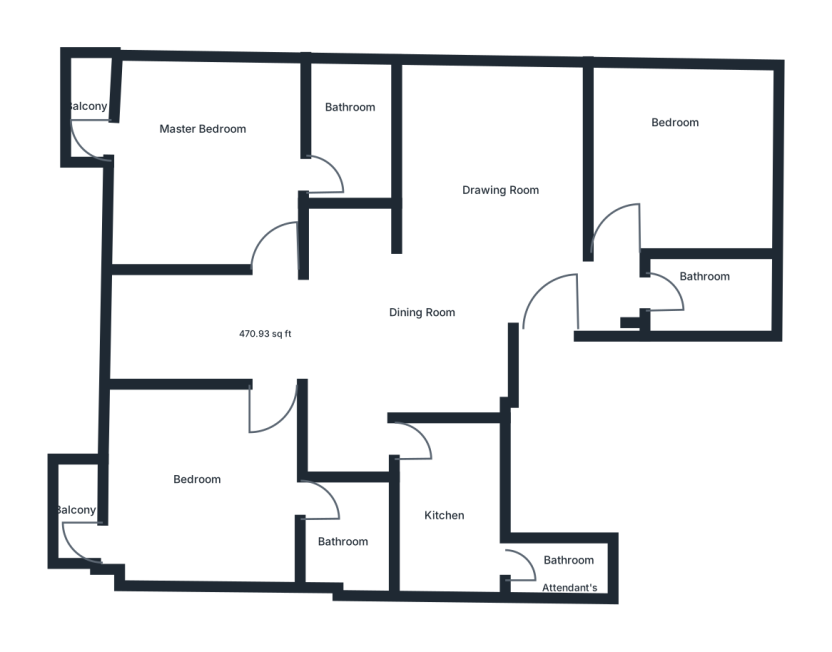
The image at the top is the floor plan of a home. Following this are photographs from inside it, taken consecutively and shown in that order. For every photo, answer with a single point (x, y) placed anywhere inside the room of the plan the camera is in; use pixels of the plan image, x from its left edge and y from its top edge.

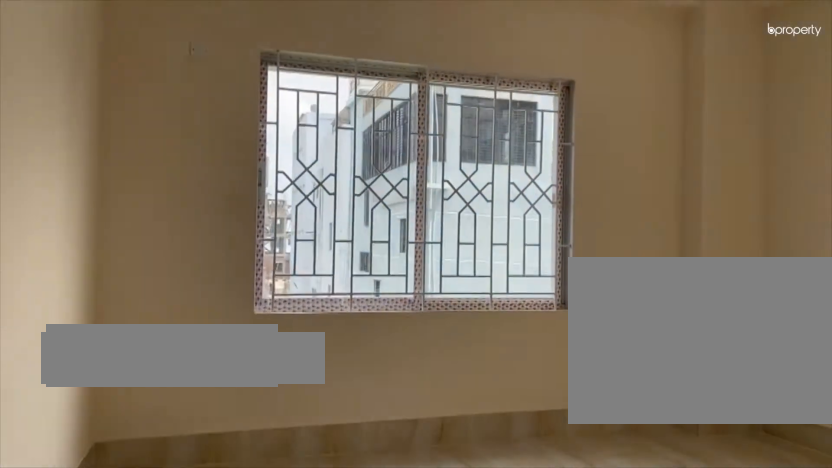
(694, 165)
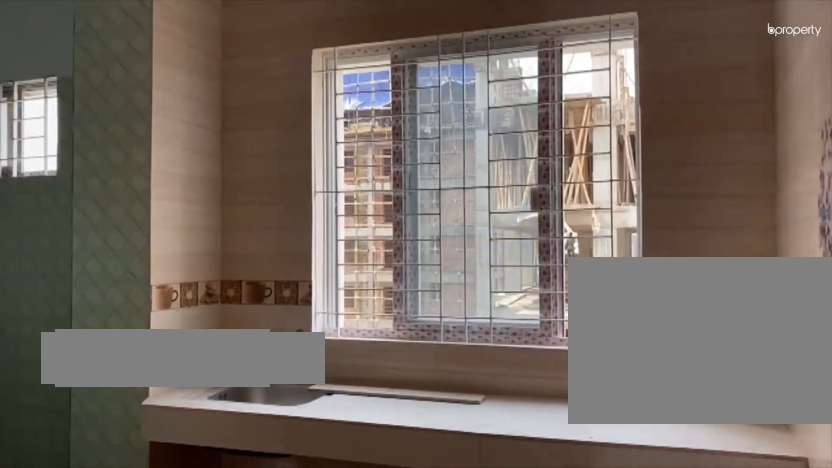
(447, 517)
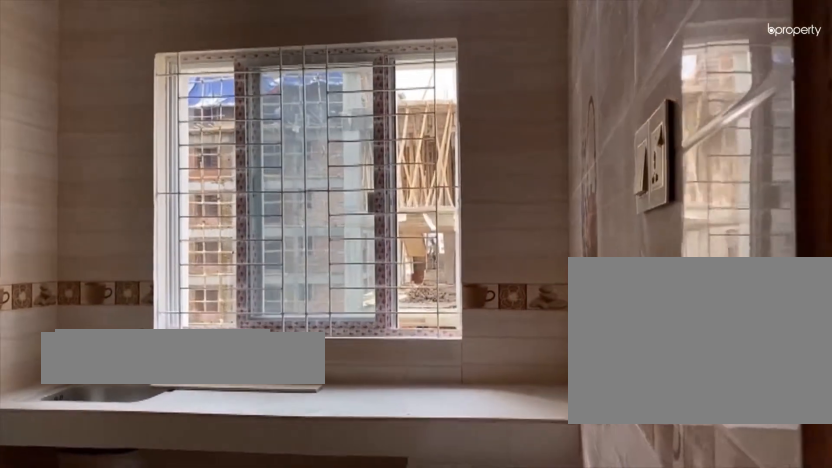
(447, 517)
